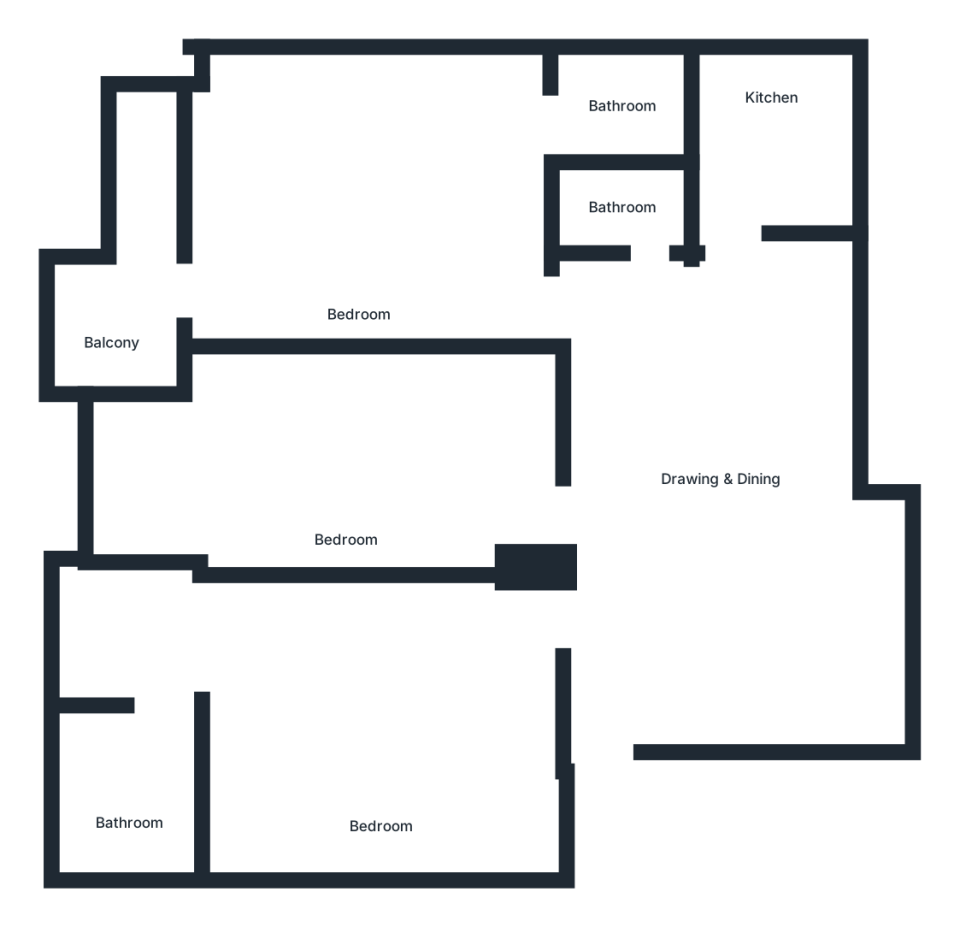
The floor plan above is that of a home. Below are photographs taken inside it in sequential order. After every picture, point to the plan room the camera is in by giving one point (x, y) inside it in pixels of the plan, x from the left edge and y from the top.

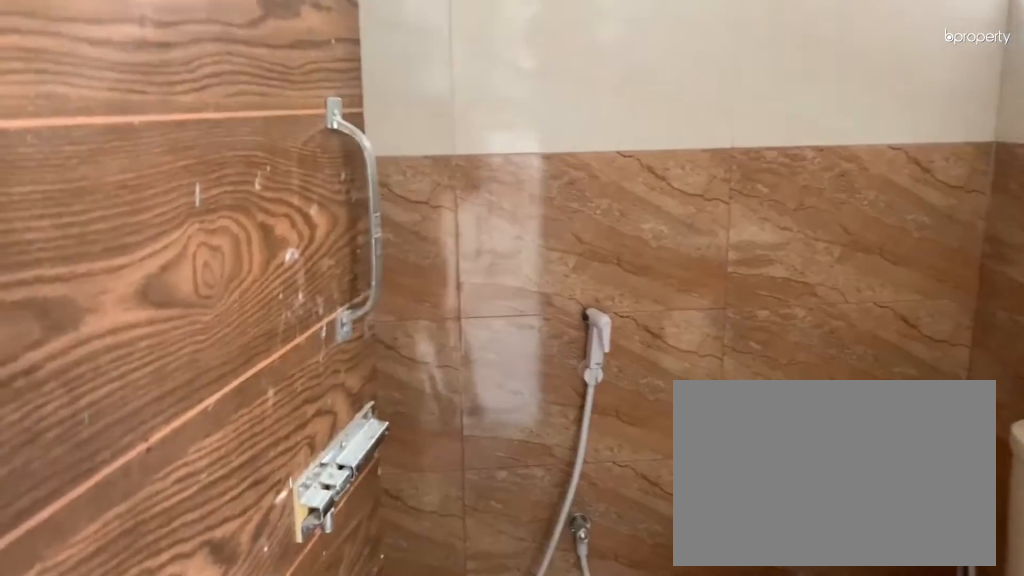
(170, 694)
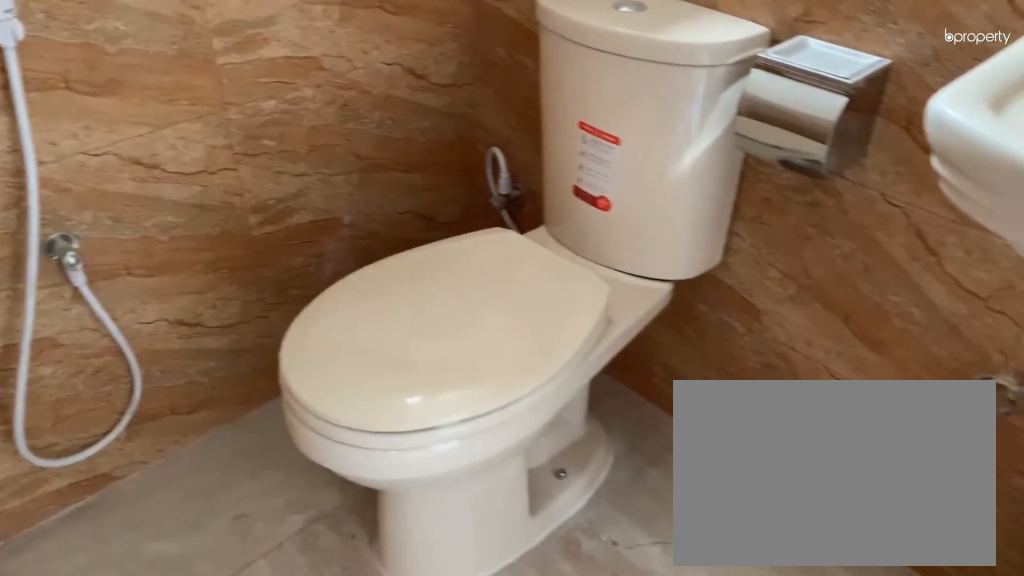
(125, 829)
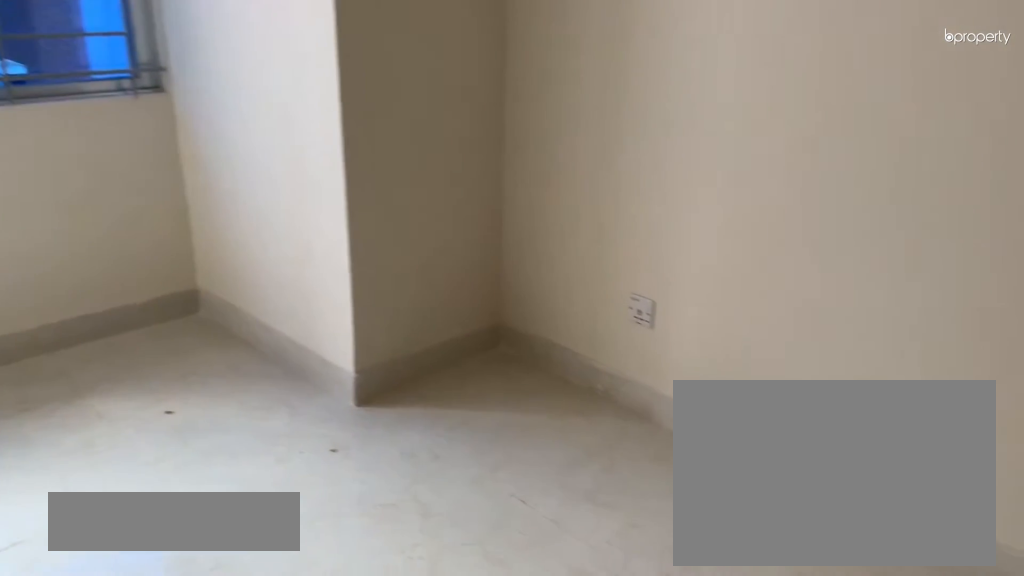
(362, 458)
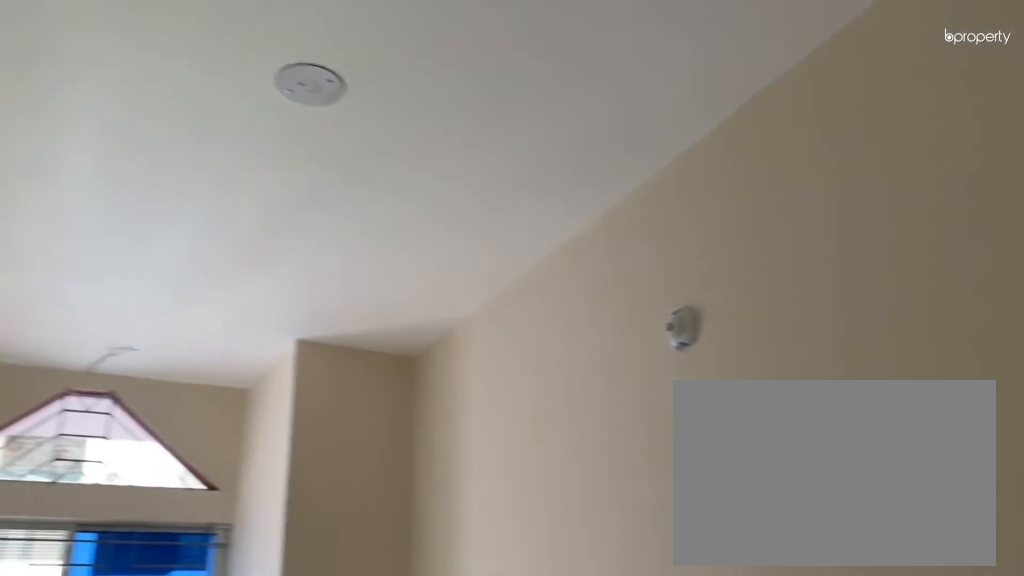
(362, 458)
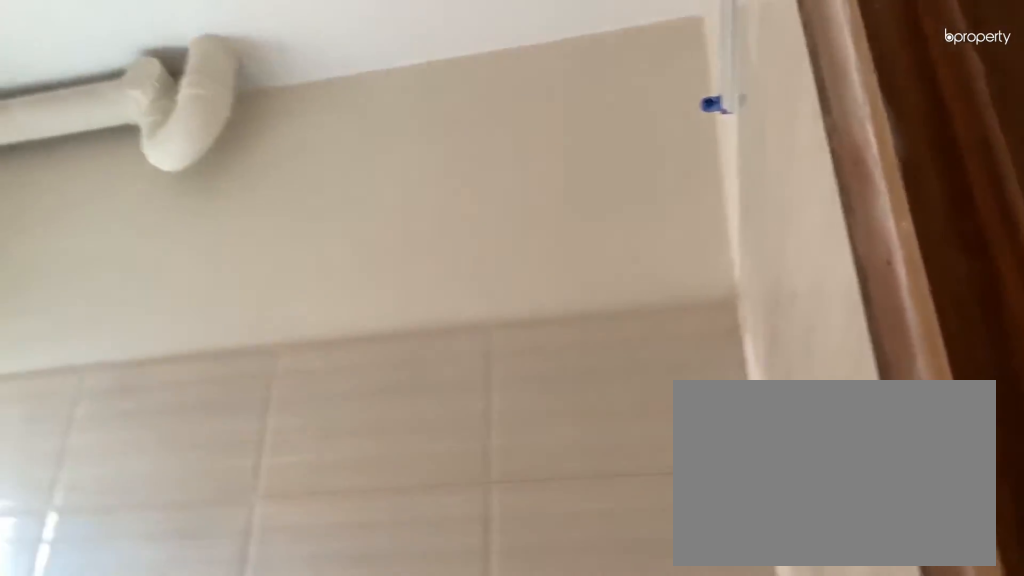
(771, 110)
